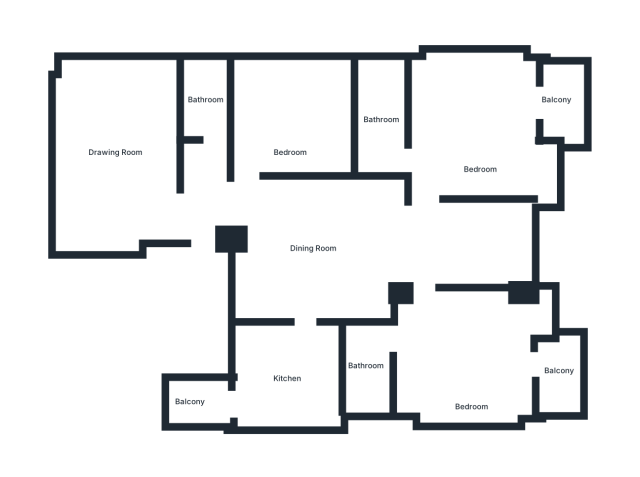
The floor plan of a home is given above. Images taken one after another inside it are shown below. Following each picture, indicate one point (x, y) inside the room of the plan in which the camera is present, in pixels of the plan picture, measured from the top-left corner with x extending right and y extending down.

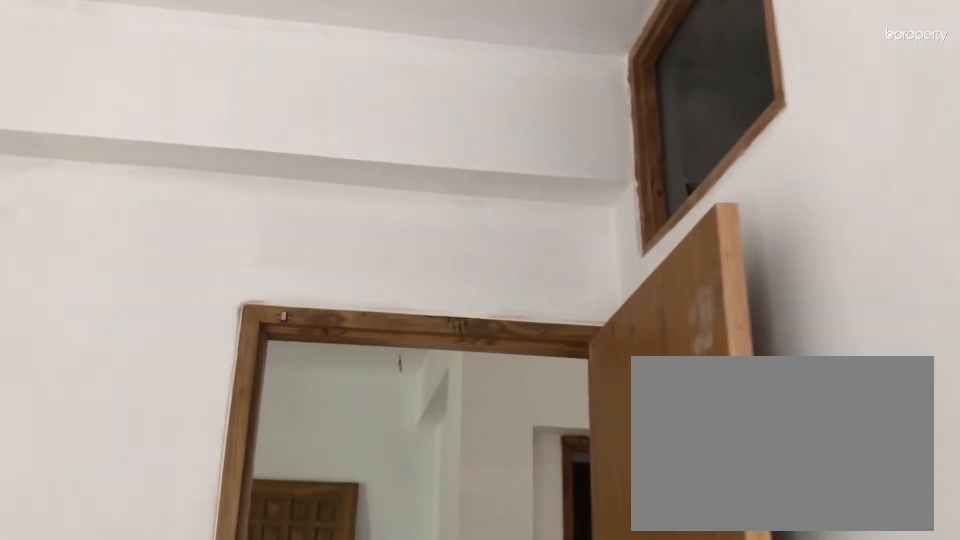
(285, 126)
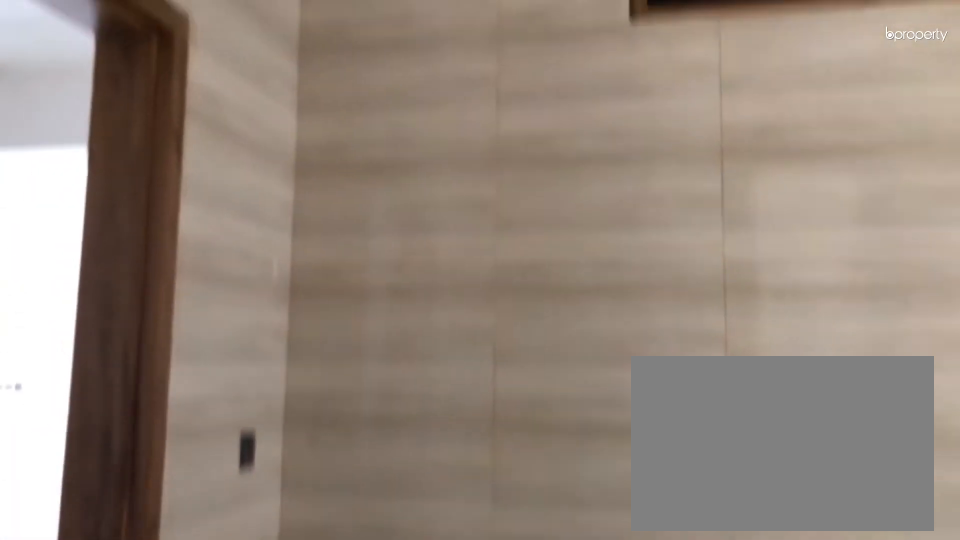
(285, 377)
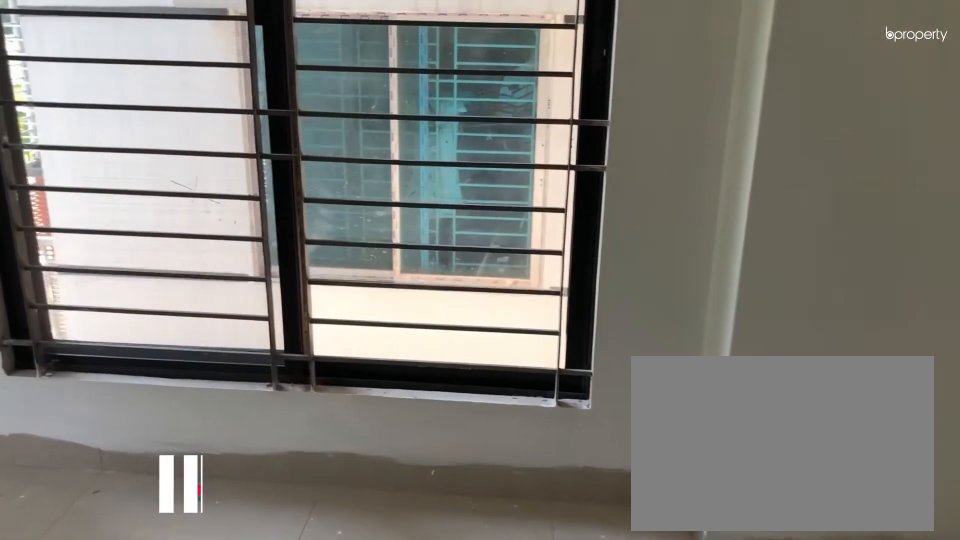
(470, 374)
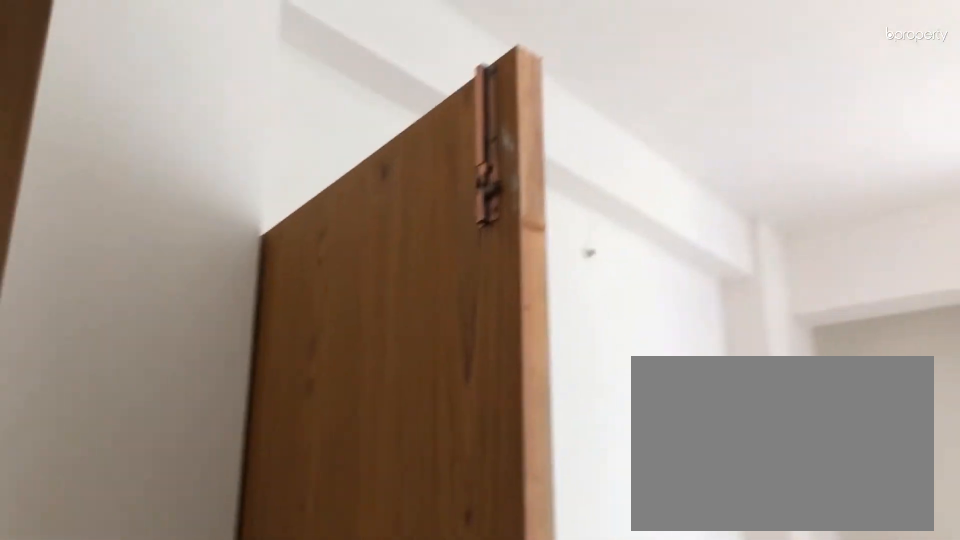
(470, 374)
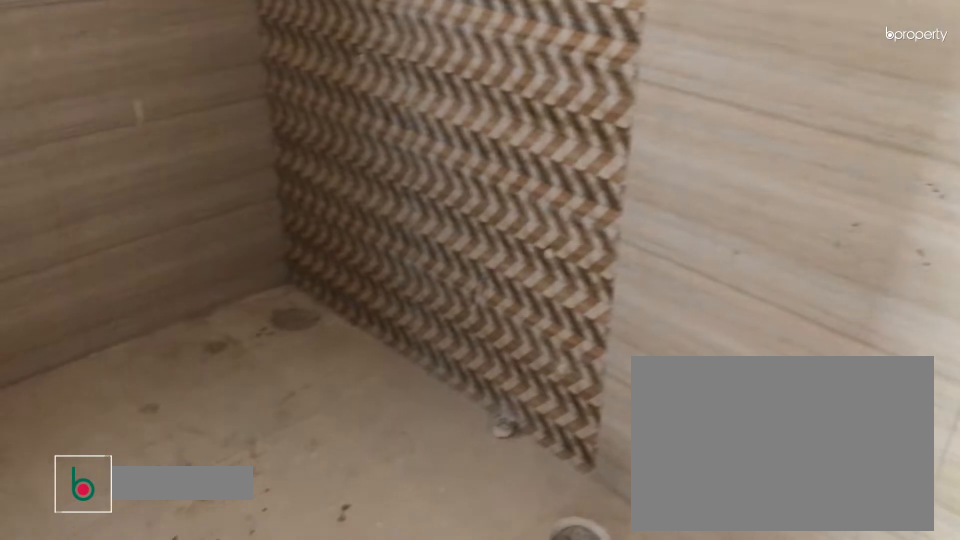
(367, 383)
